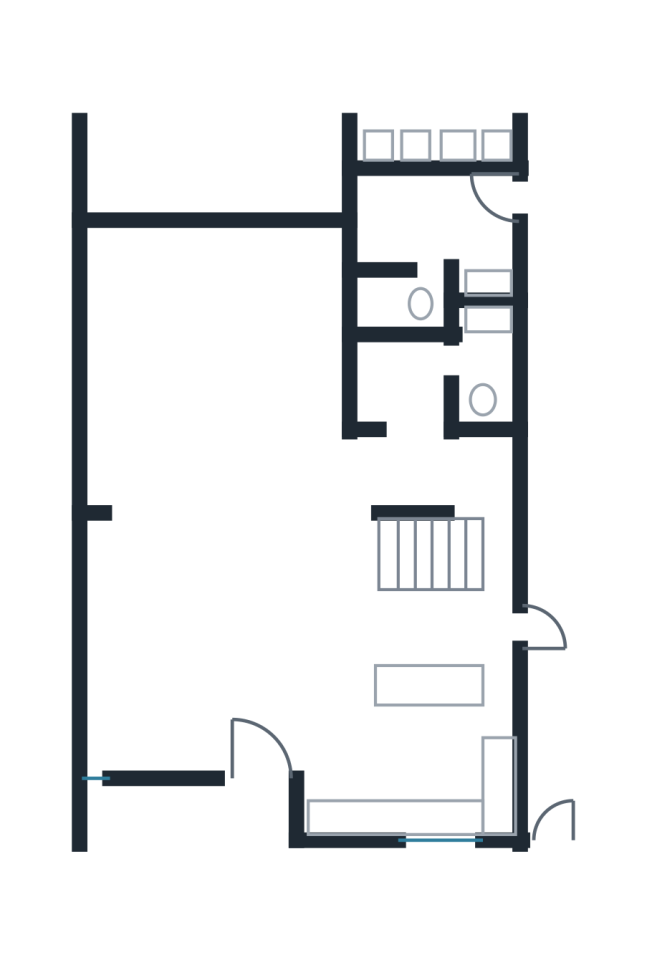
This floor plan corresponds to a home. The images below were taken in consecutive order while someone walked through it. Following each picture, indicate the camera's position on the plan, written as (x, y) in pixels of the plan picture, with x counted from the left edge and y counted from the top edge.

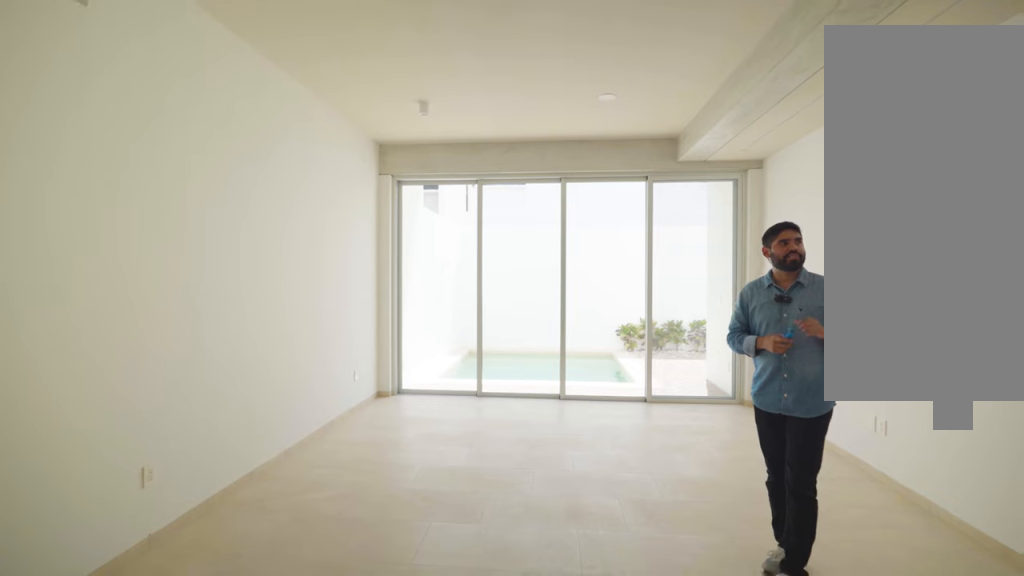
(174, 526)
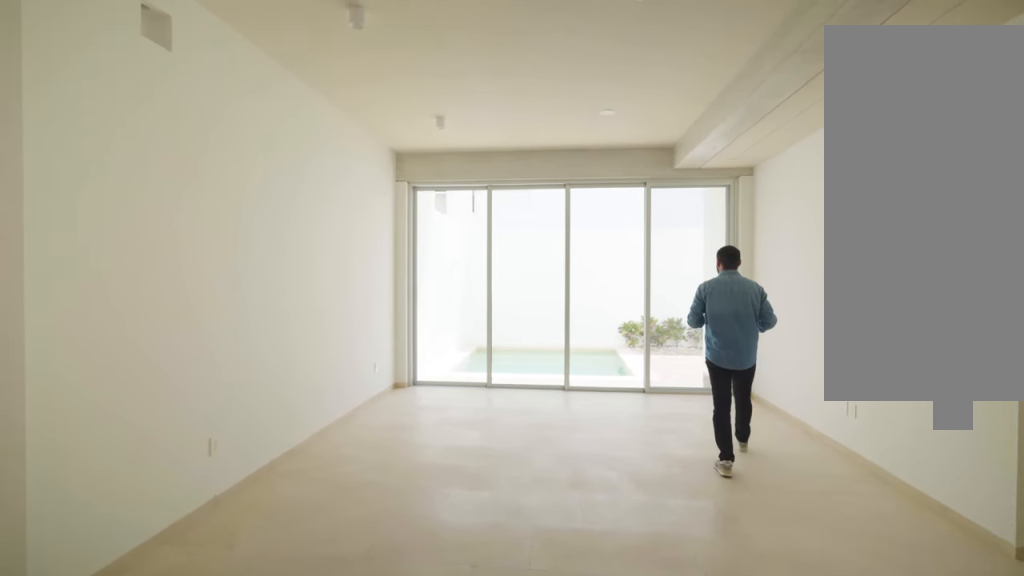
(174, 526)
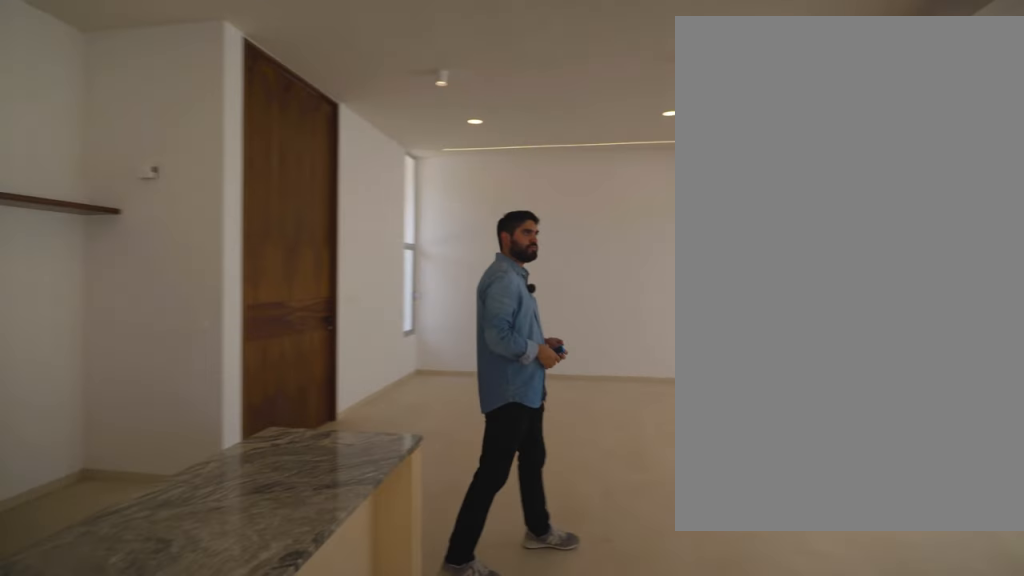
(438, 645)
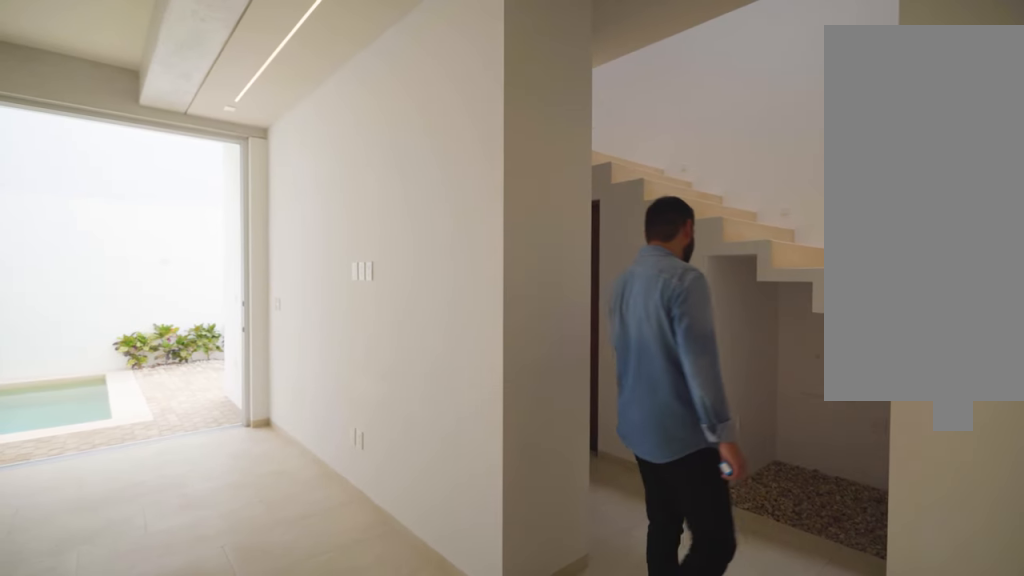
(315, 527)
